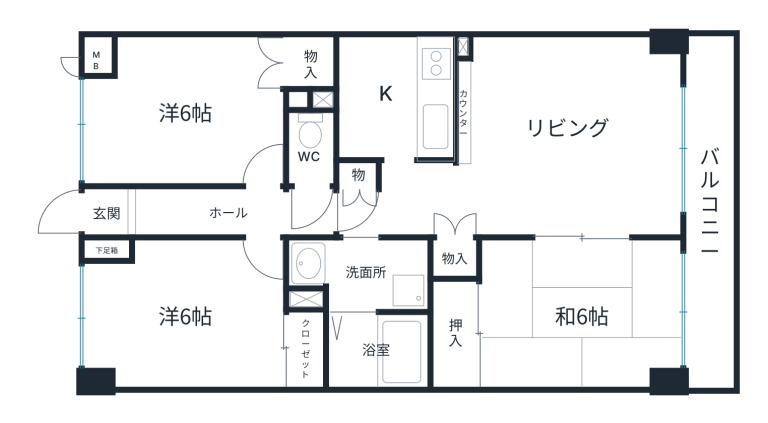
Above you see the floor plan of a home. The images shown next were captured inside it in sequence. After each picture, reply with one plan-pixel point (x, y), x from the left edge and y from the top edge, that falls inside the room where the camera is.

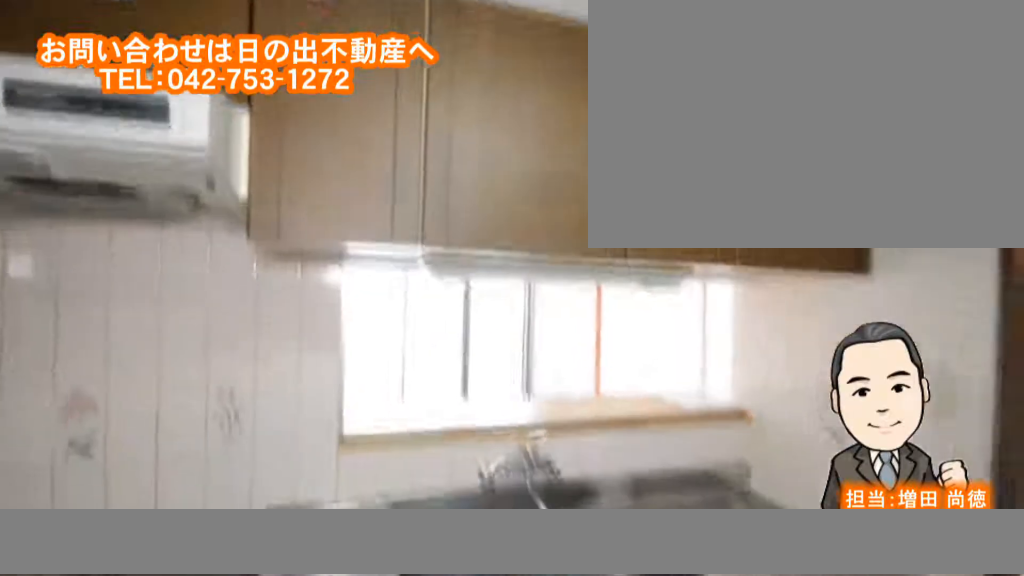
(381, 99)
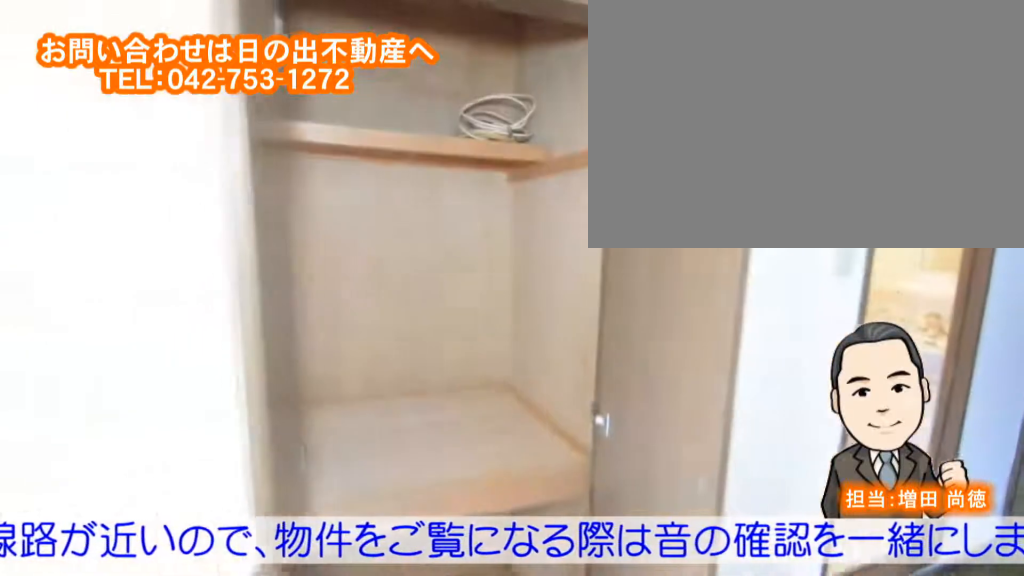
(561, 164)
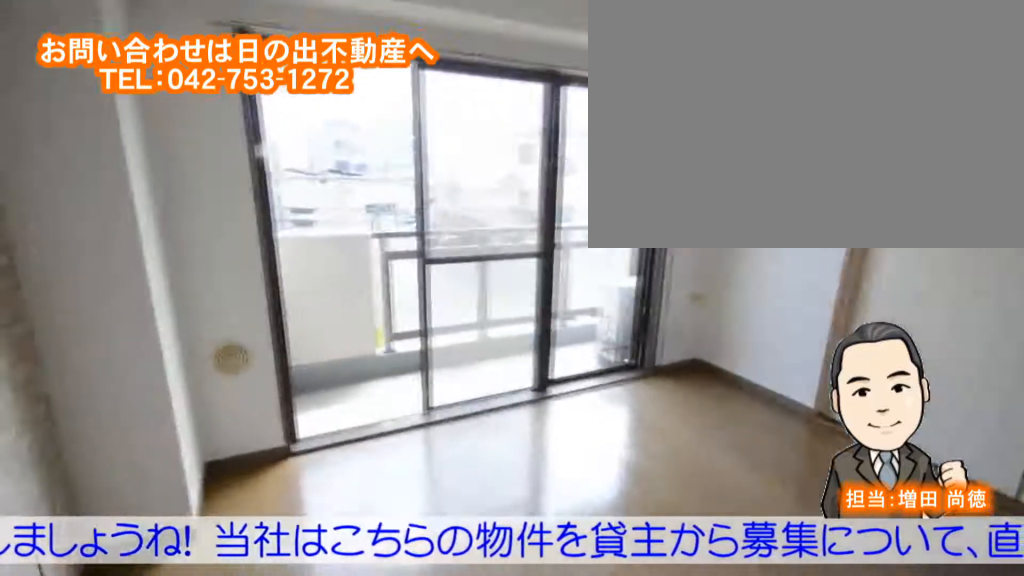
(561, 164)
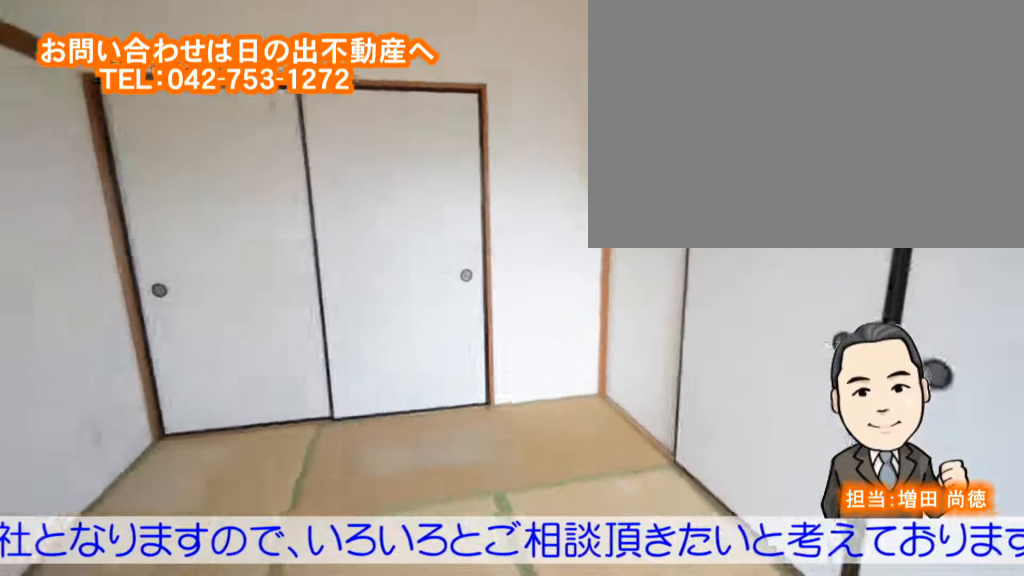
(530, 305)
